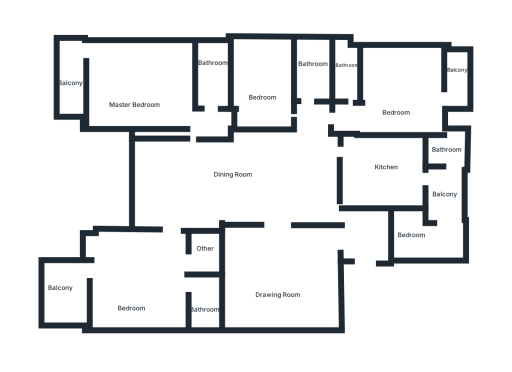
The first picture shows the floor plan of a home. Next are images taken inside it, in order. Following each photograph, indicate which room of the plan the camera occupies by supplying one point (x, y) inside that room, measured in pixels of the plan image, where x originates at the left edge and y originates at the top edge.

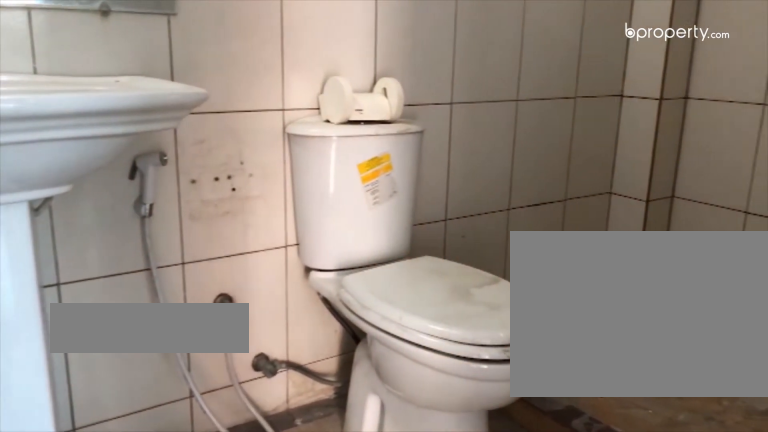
(204, 304)
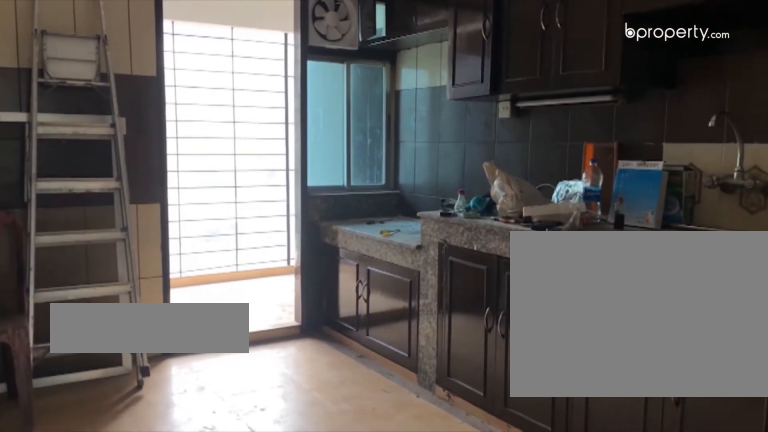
(386, 166)
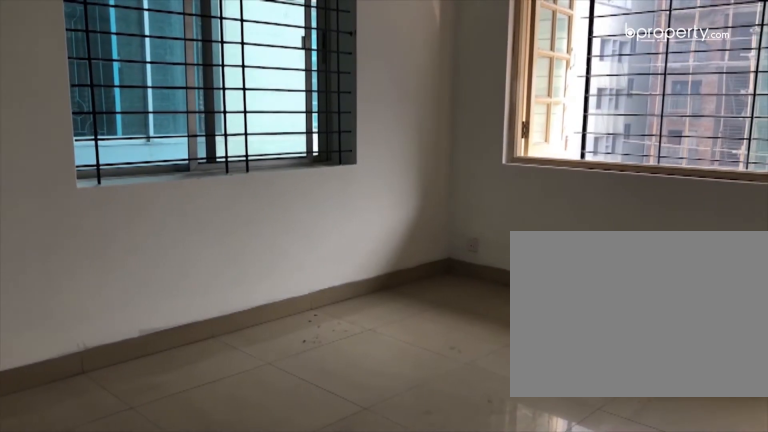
(396, 89)
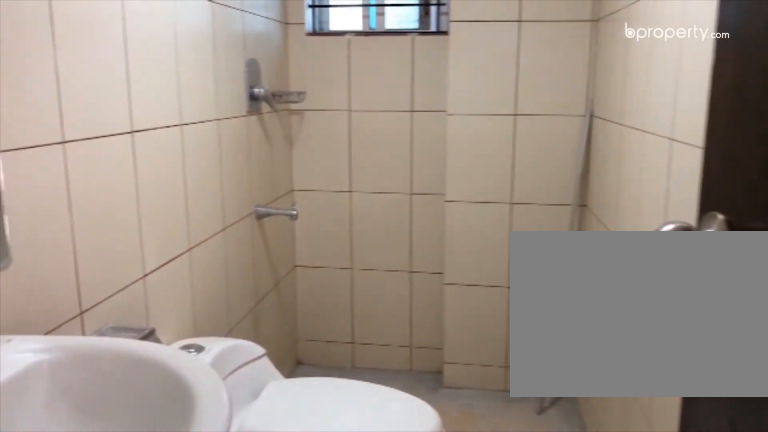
(348, 77)
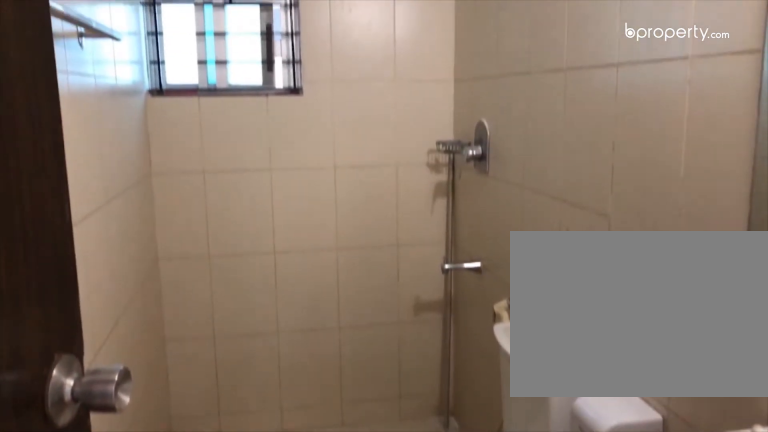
(313, 72)
